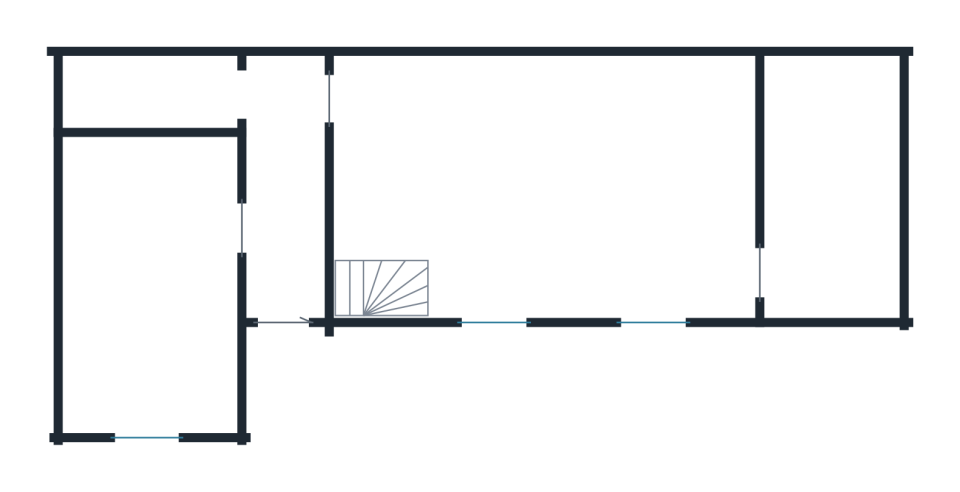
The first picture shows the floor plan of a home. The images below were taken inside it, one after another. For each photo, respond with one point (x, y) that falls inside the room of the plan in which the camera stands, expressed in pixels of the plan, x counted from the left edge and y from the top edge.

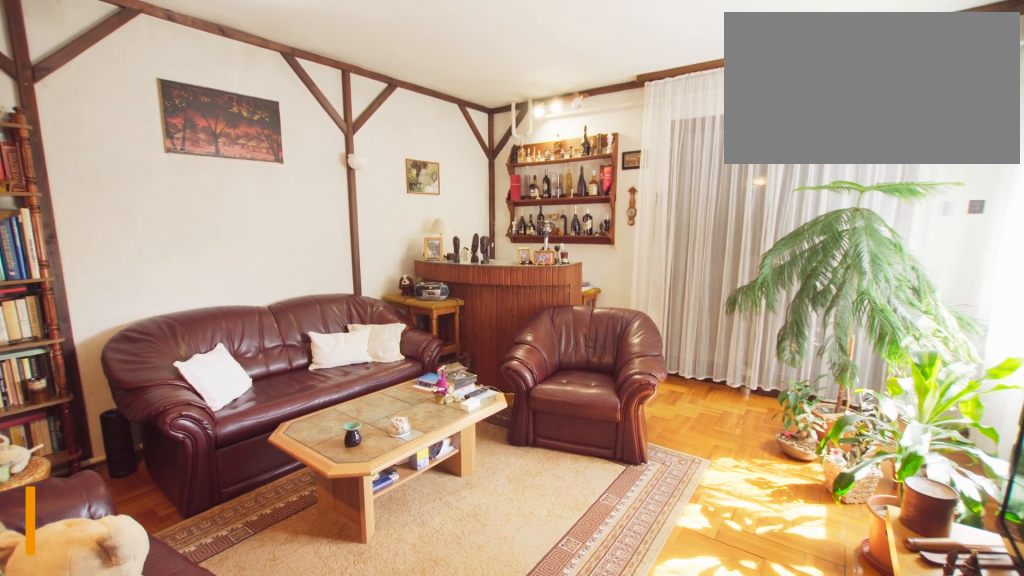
(554, 205)
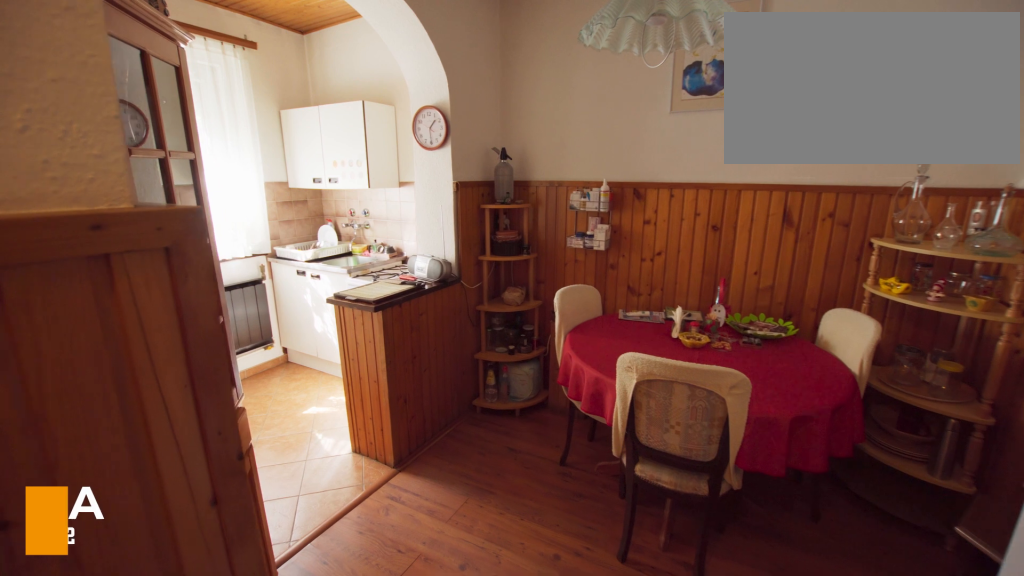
(154, 293)
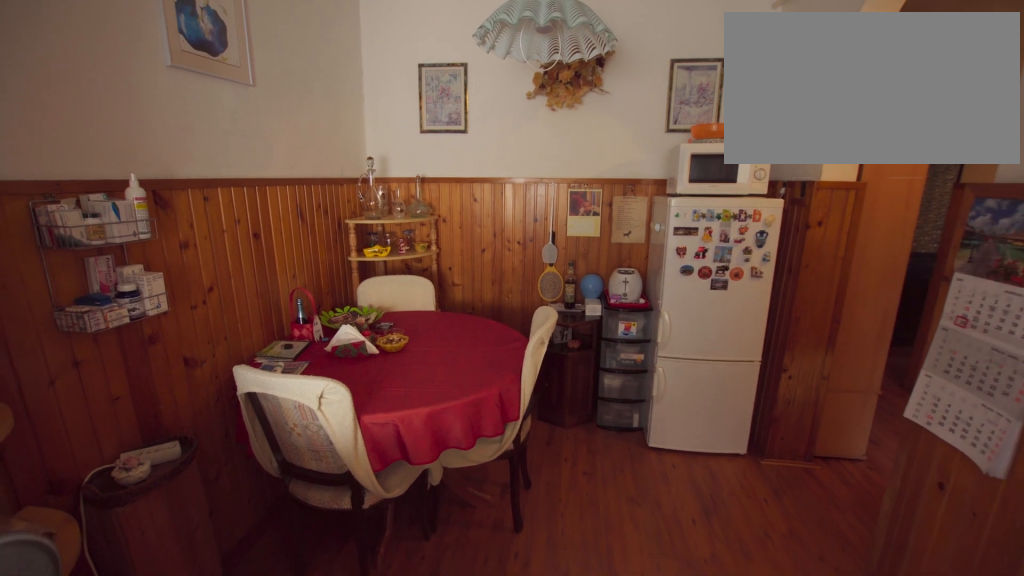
(154, 293)
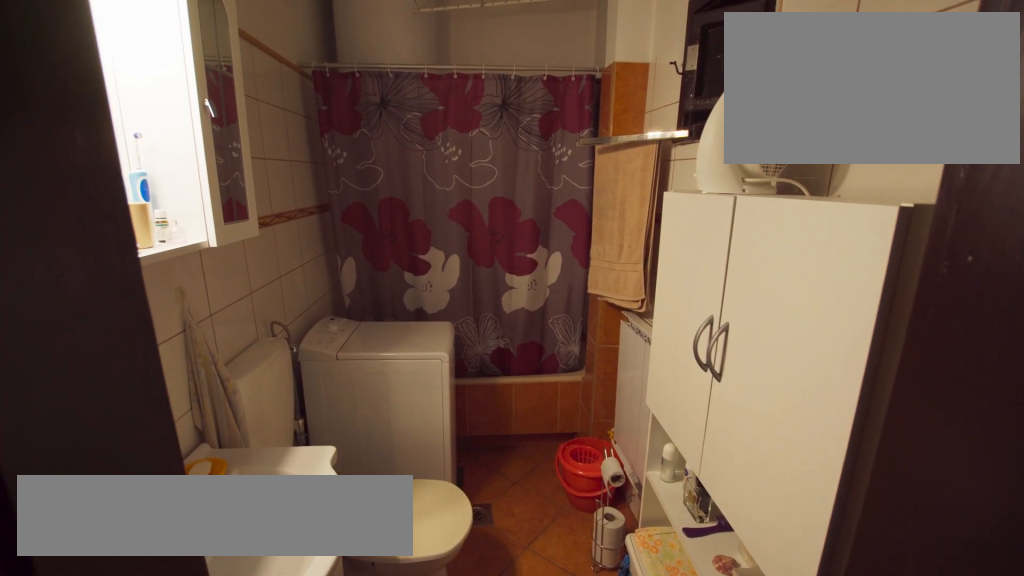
(156, 92)
